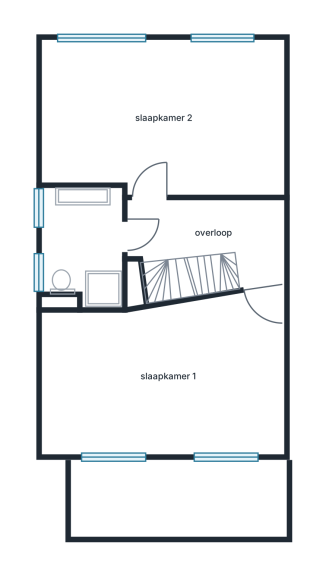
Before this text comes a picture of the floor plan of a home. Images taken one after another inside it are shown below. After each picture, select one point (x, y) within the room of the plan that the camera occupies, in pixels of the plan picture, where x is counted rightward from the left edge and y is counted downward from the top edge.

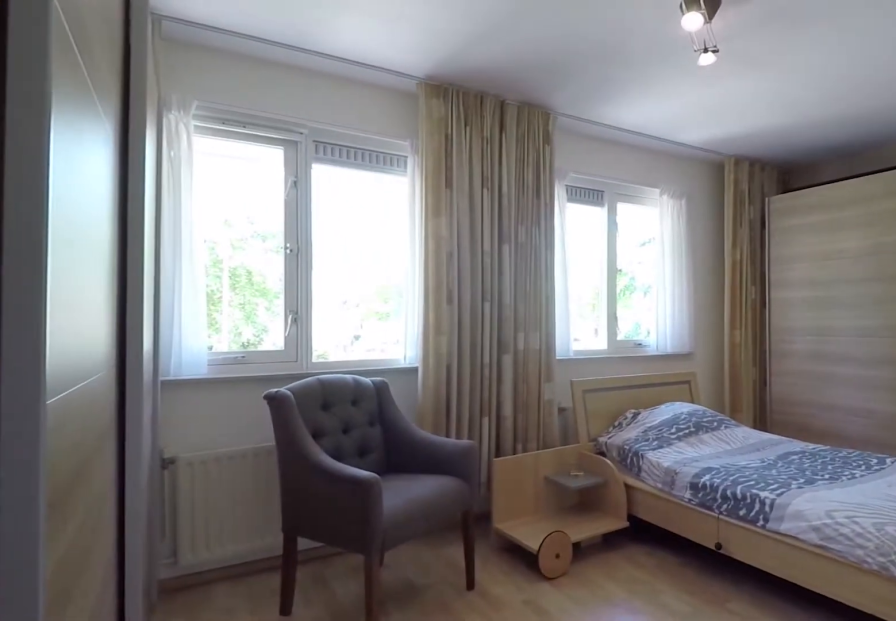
(171, 364)
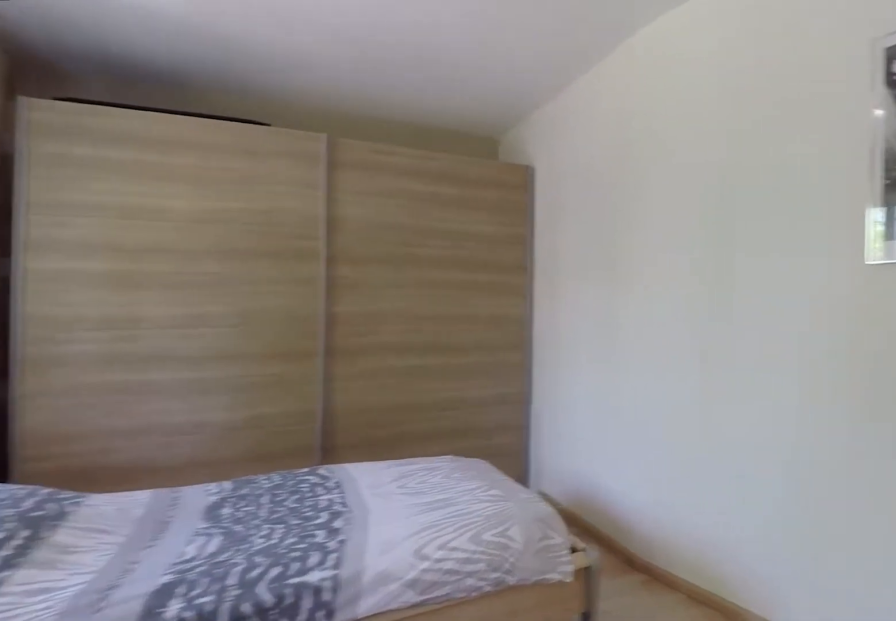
(171, 364)
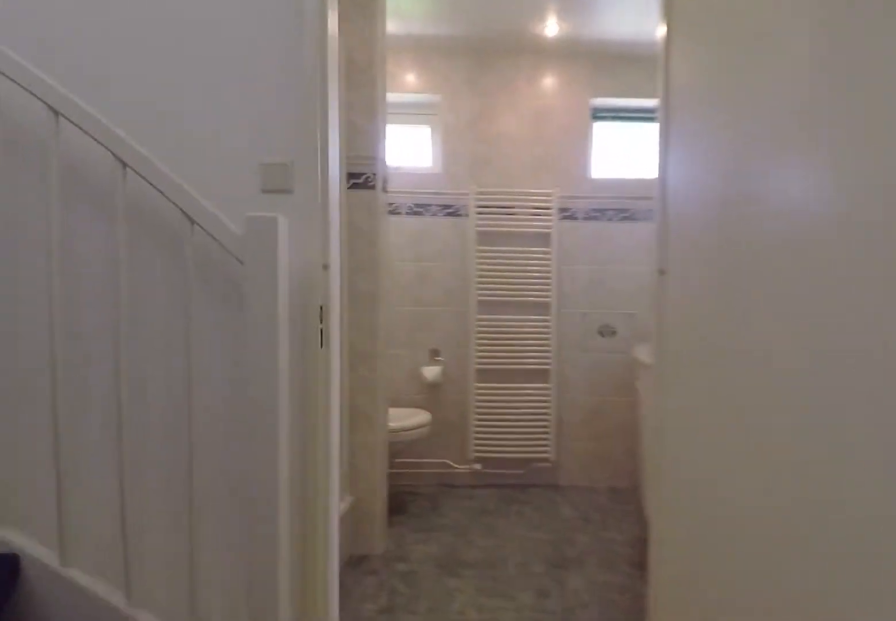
(207, 235)
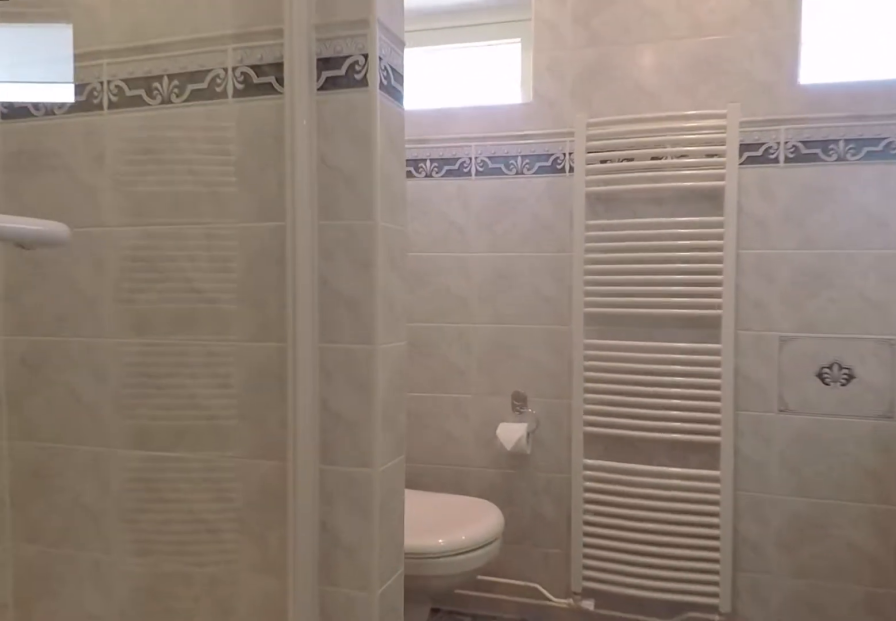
(85, 244)
